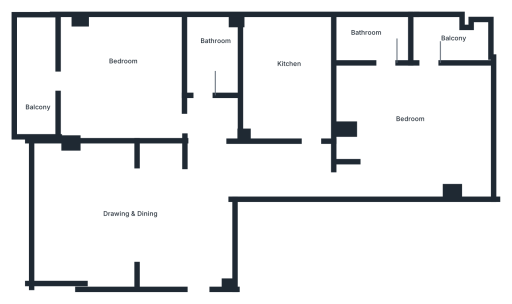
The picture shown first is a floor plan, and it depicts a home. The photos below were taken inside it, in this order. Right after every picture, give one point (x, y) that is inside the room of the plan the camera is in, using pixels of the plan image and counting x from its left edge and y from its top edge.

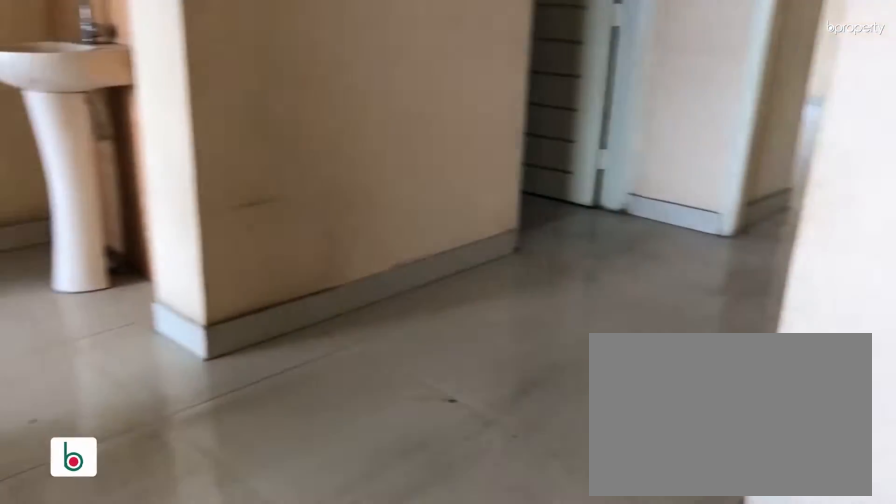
(116, 218)
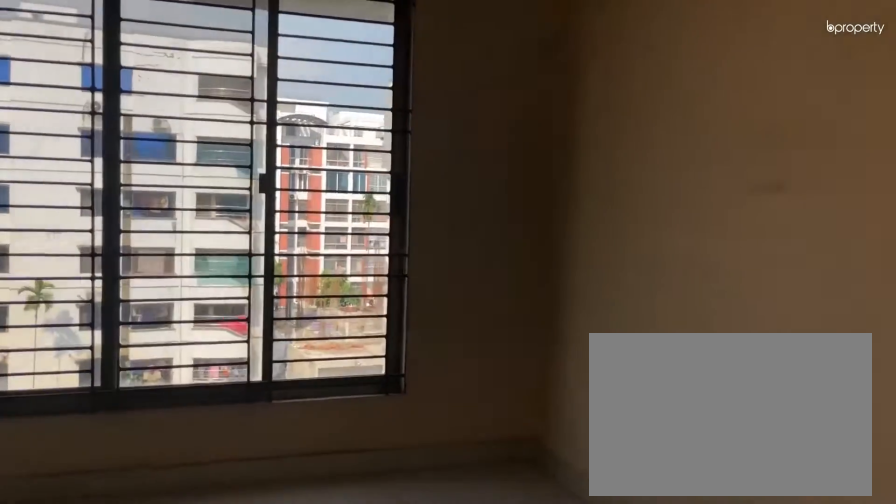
(116, 218)
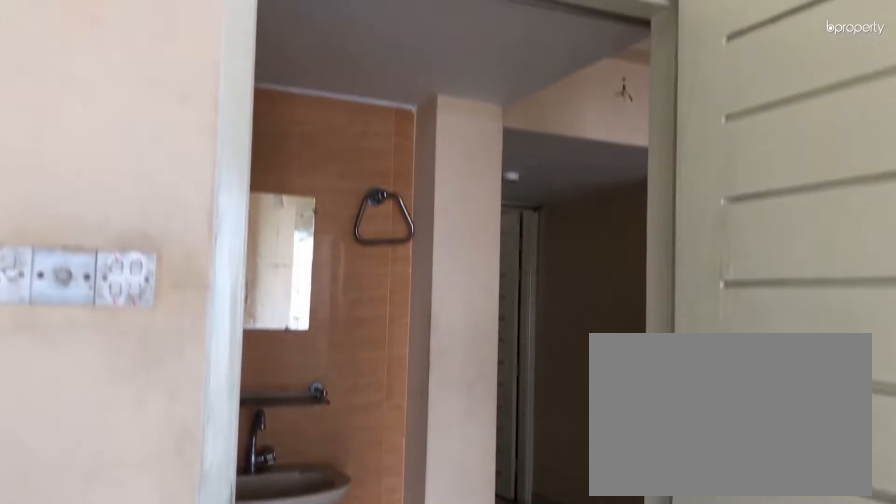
(122, 73)
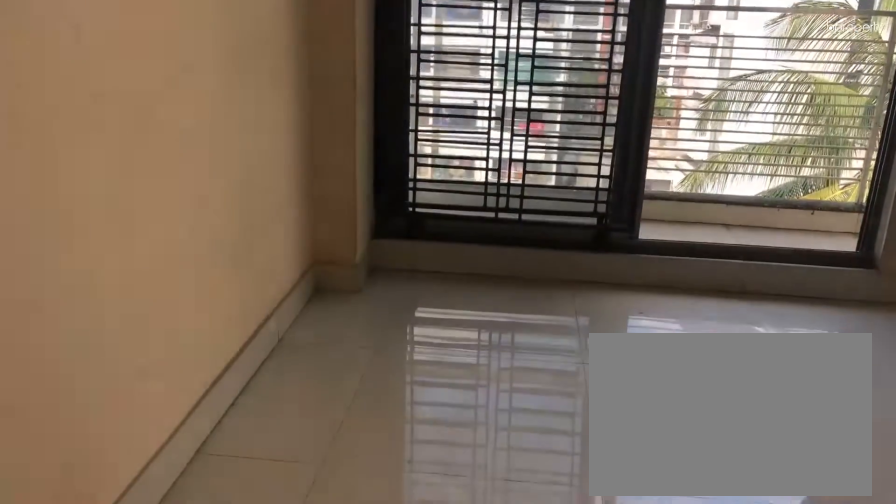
(122, 73)
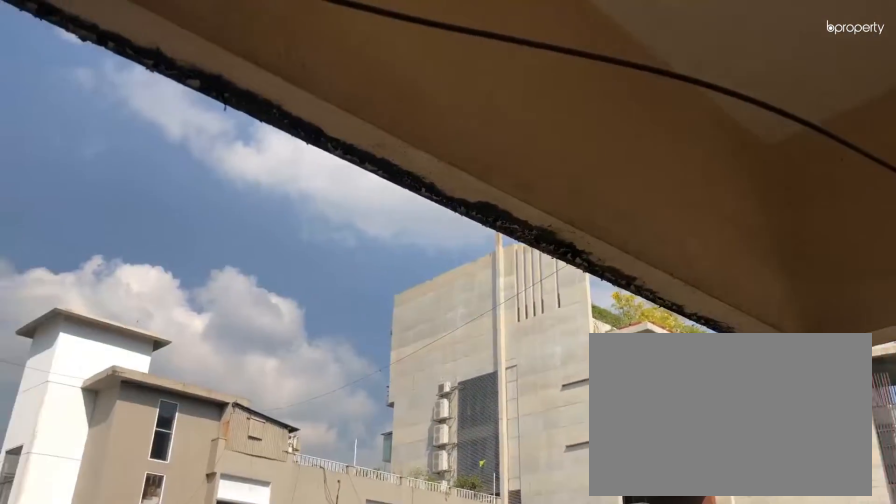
(41, 81)
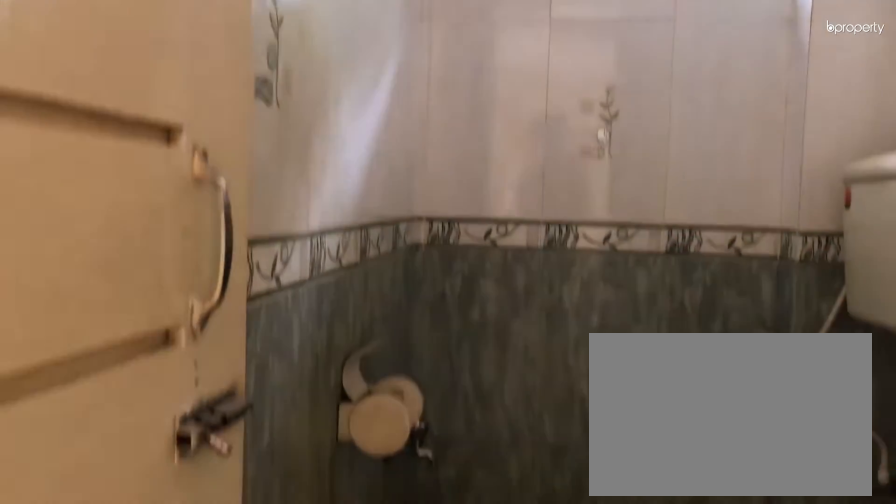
(210, 63)
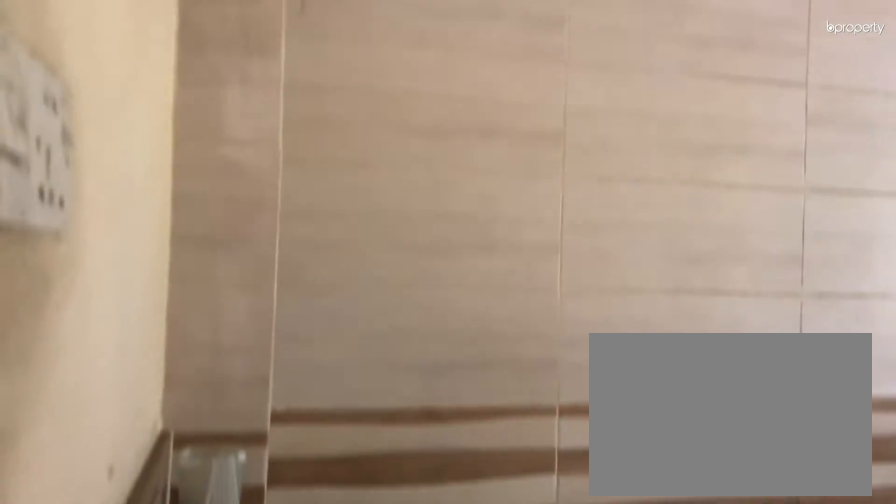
(291, 75)
